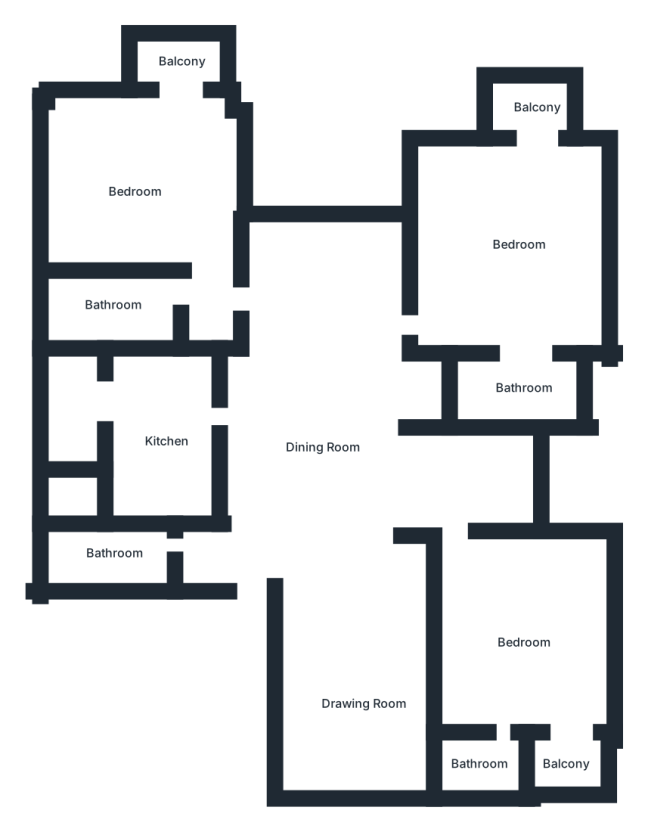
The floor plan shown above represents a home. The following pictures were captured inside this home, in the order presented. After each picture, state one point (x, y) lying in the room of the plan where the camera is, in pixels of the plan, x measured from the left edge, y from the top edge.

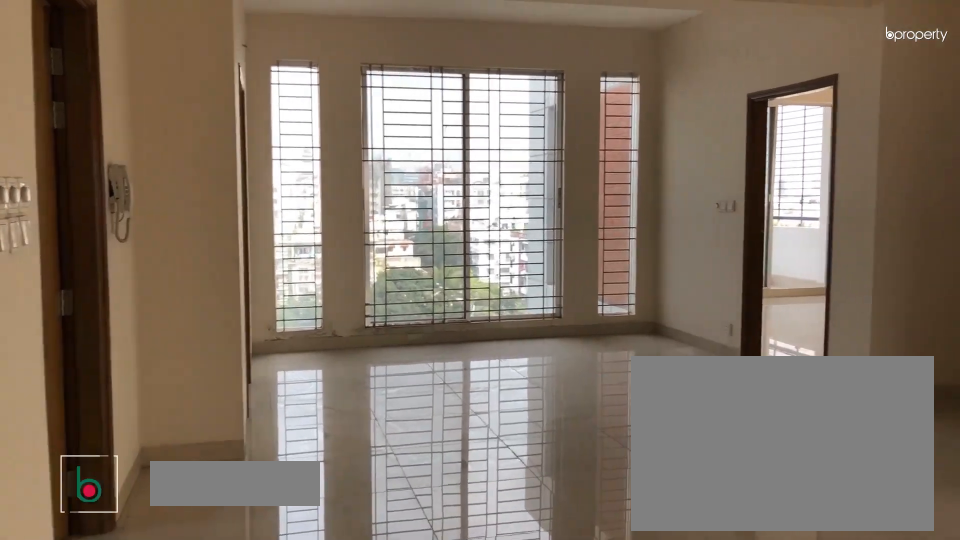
(321, 423)
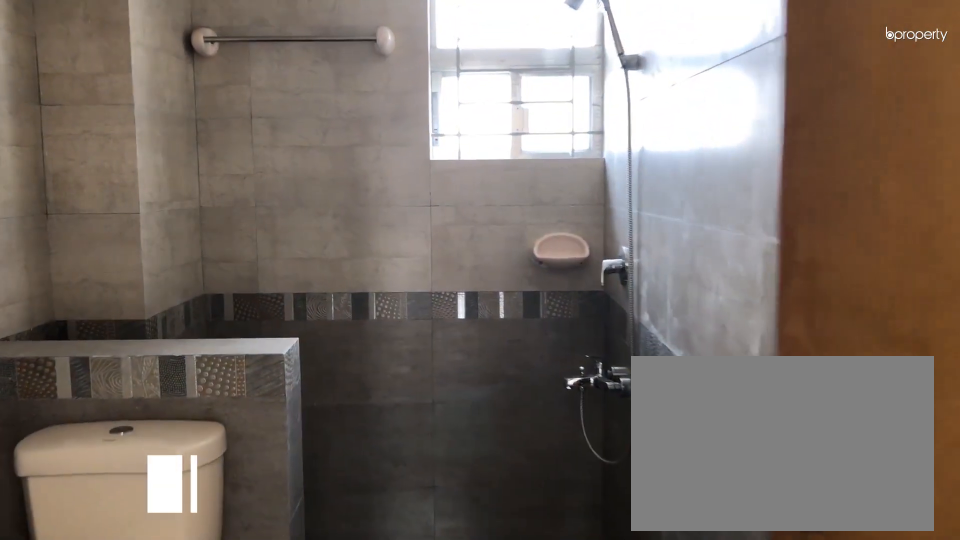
(109, 302)
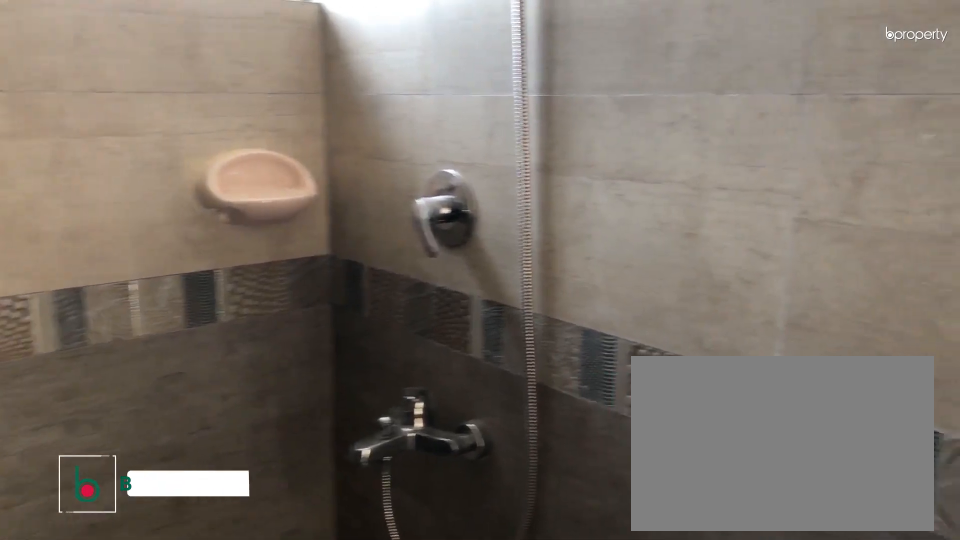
(109, 302)
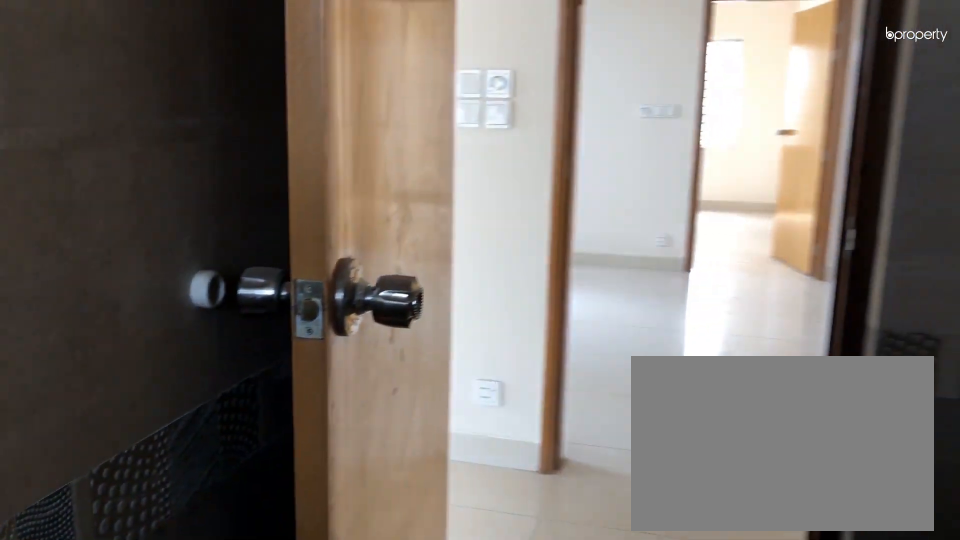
(109, 302)
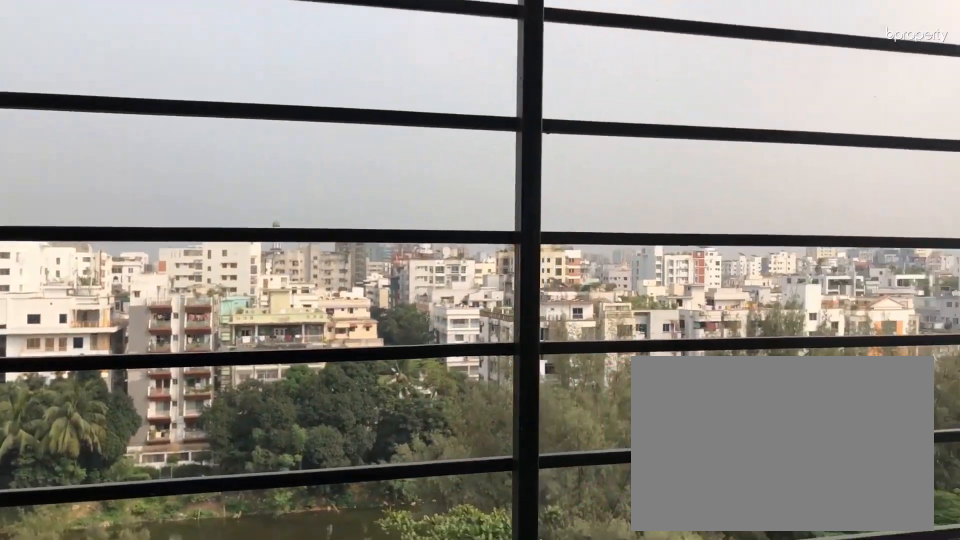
(531, 100)
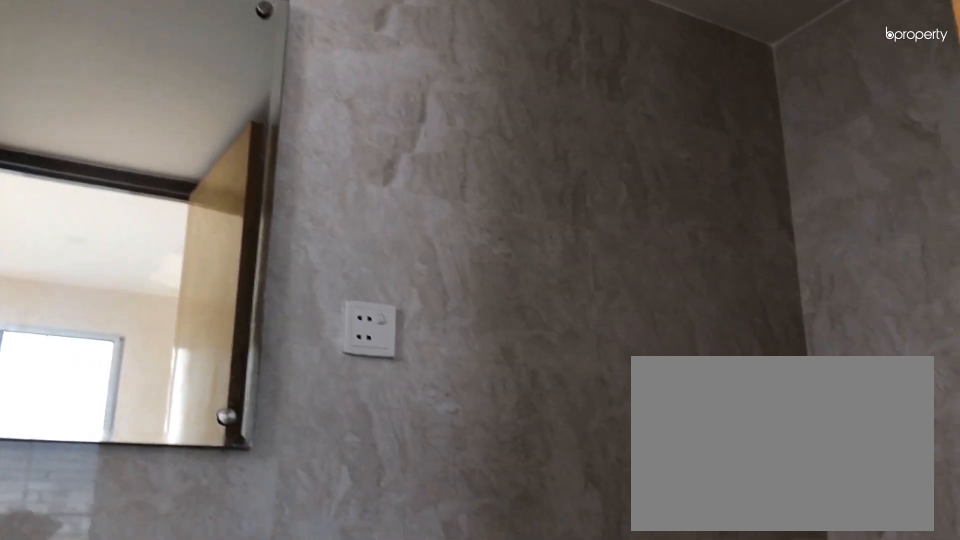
(531, 389)
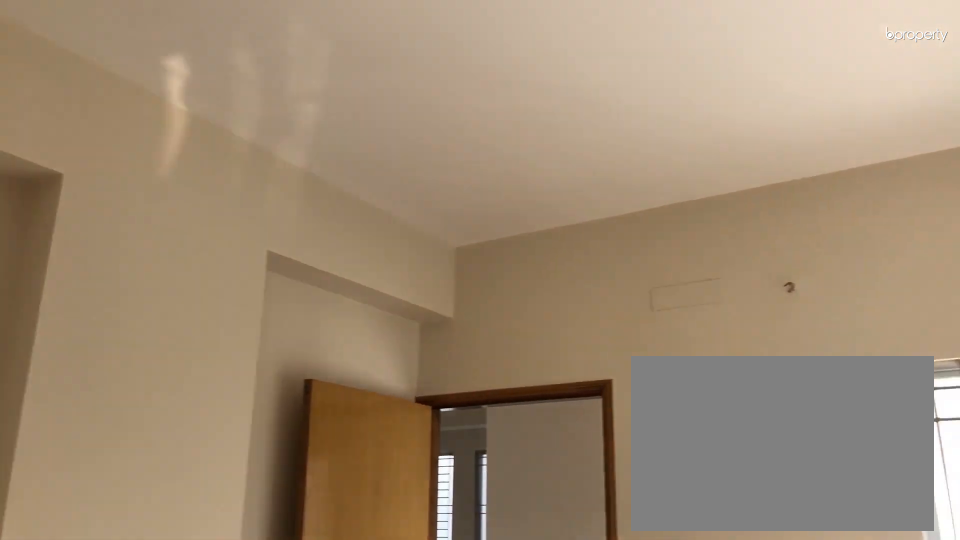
(538, 660)
